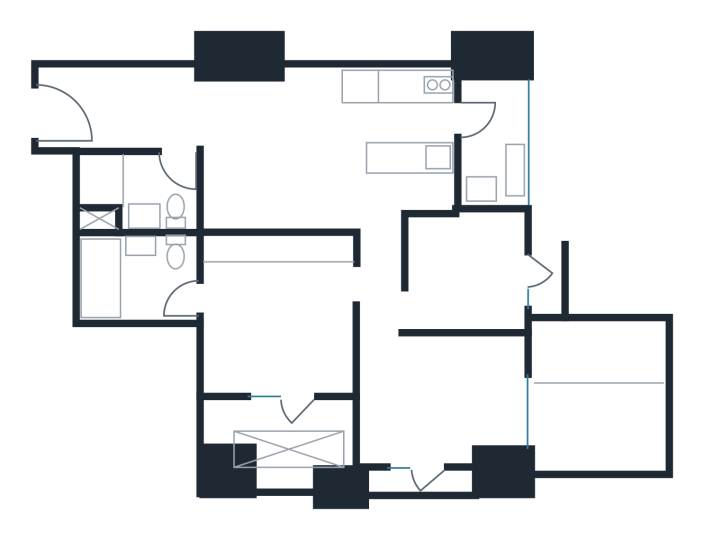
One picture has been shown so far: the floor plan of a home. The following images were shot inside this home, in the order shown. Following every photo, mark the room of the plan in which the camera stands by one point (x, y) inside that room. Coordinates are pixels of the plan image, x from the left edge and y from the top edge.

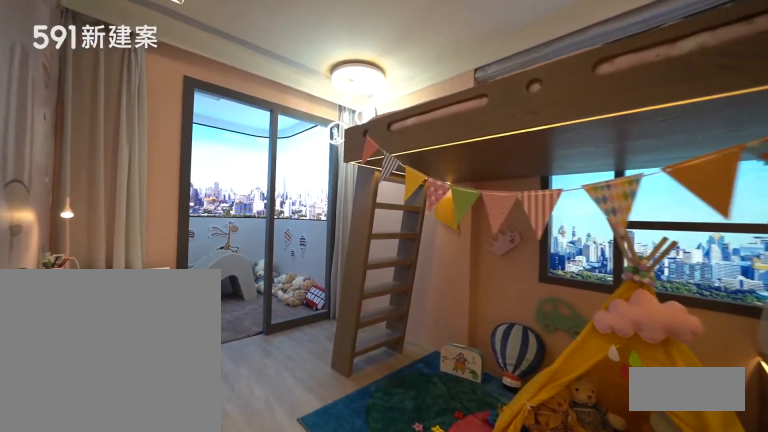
(444, 402)
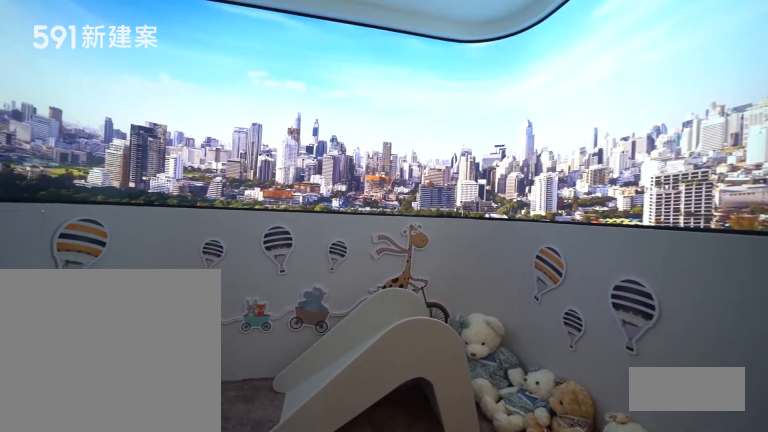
(602, 398)
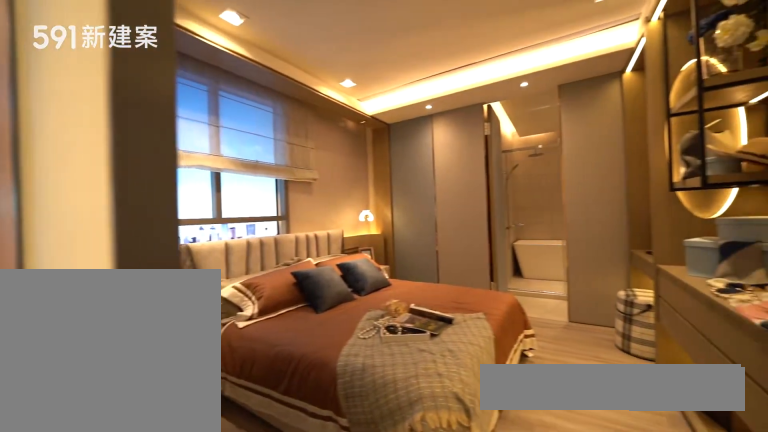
(278, 314)
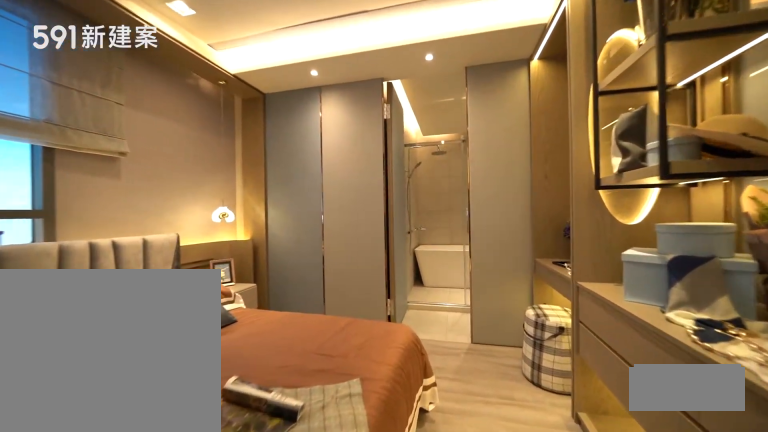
(278, 314)
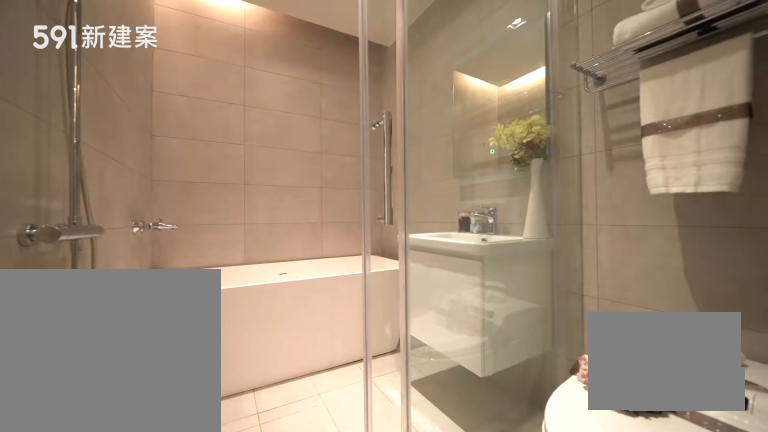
(136, 277)
